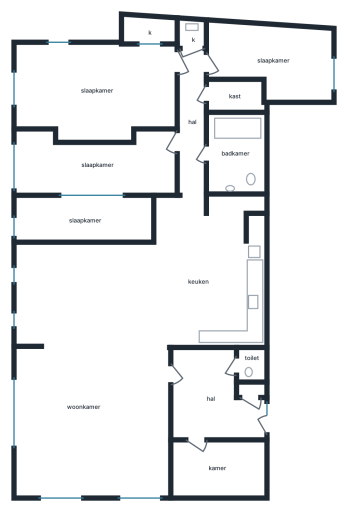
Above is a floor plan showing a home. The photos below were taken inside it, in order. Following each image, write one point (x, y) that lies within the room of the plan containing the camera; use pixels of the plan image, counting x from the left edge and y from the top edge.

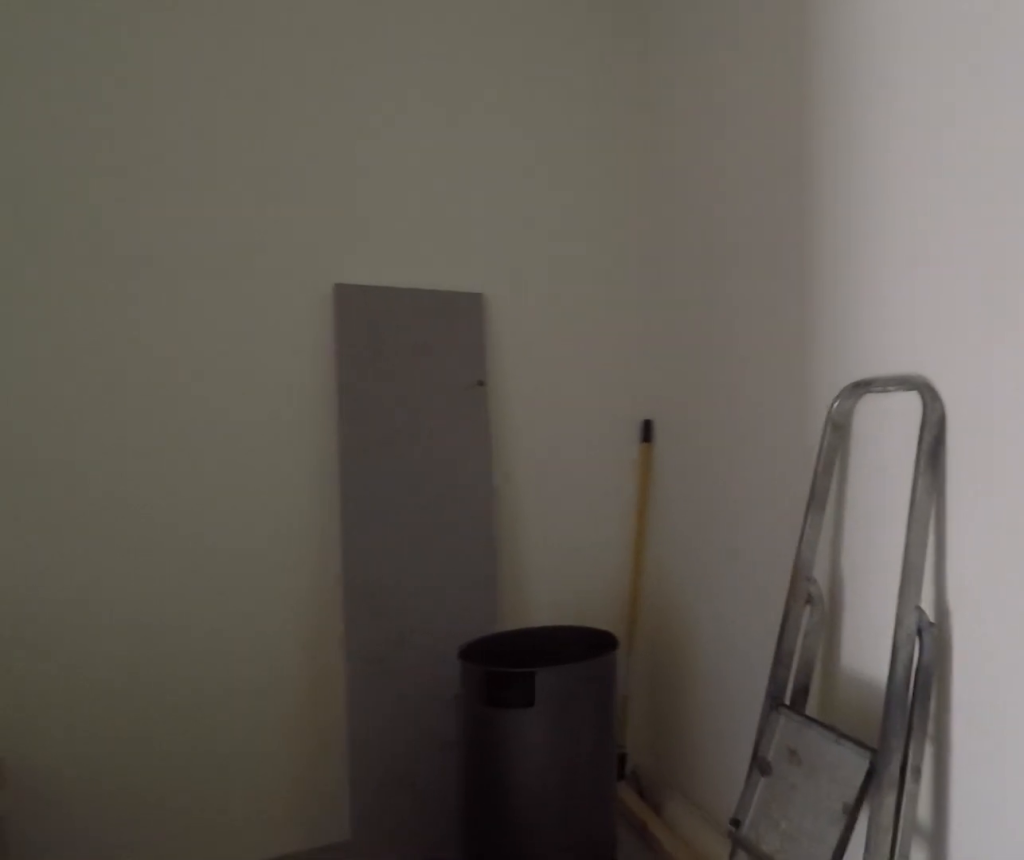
(217, 467)
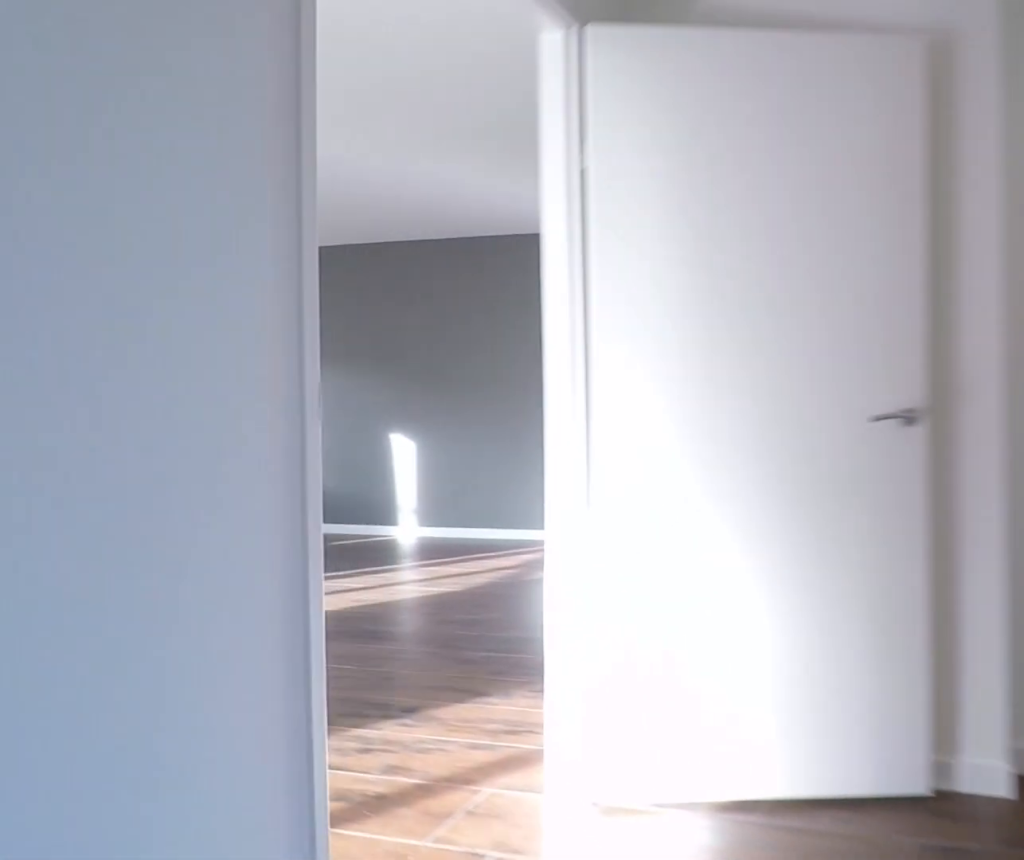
(210, 397)
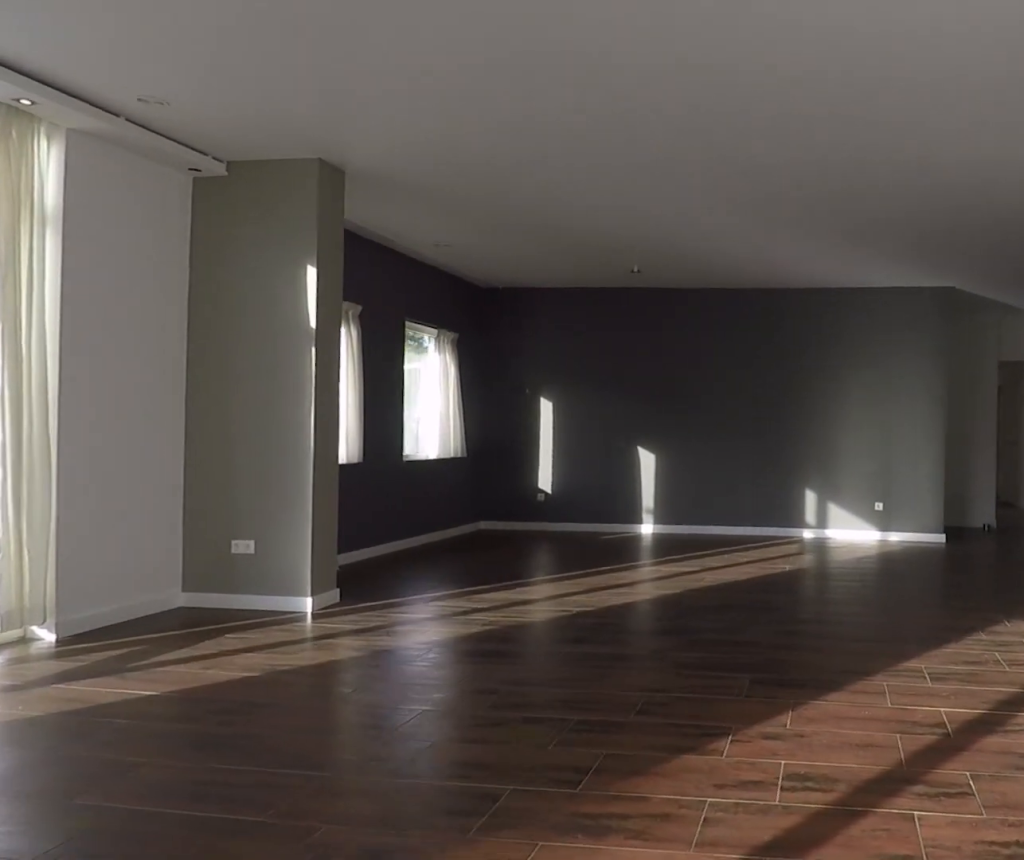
(91, 371)
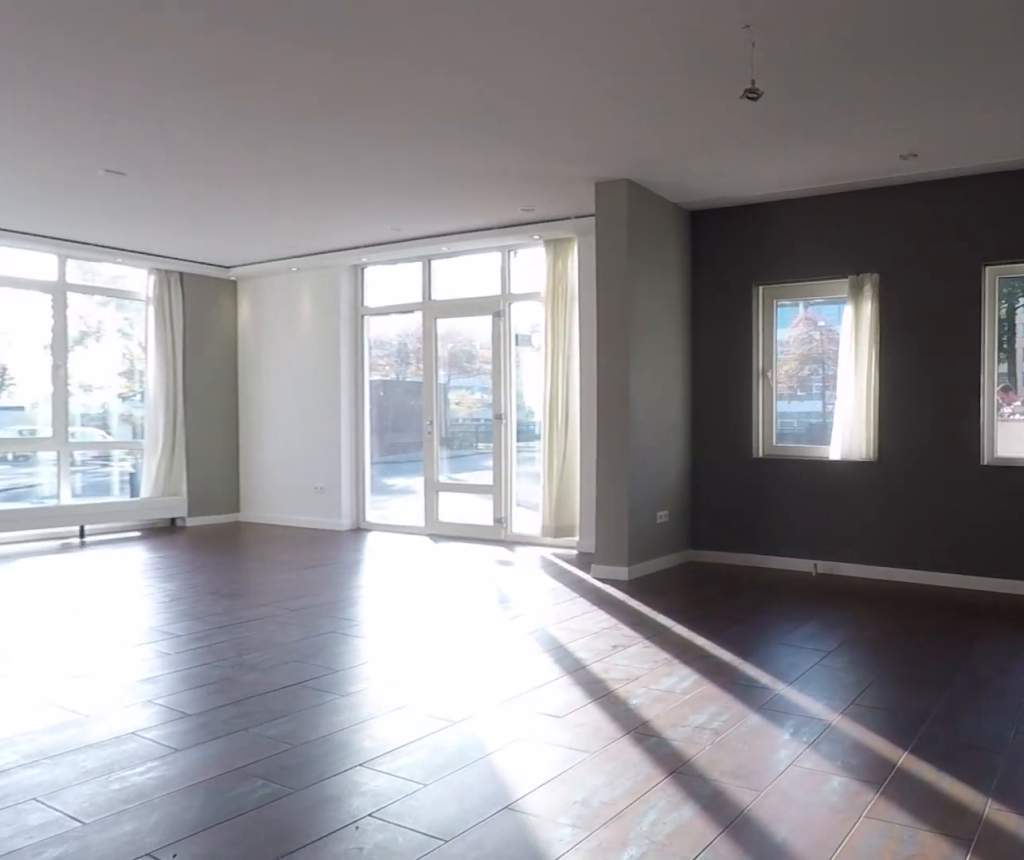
(91, 371)
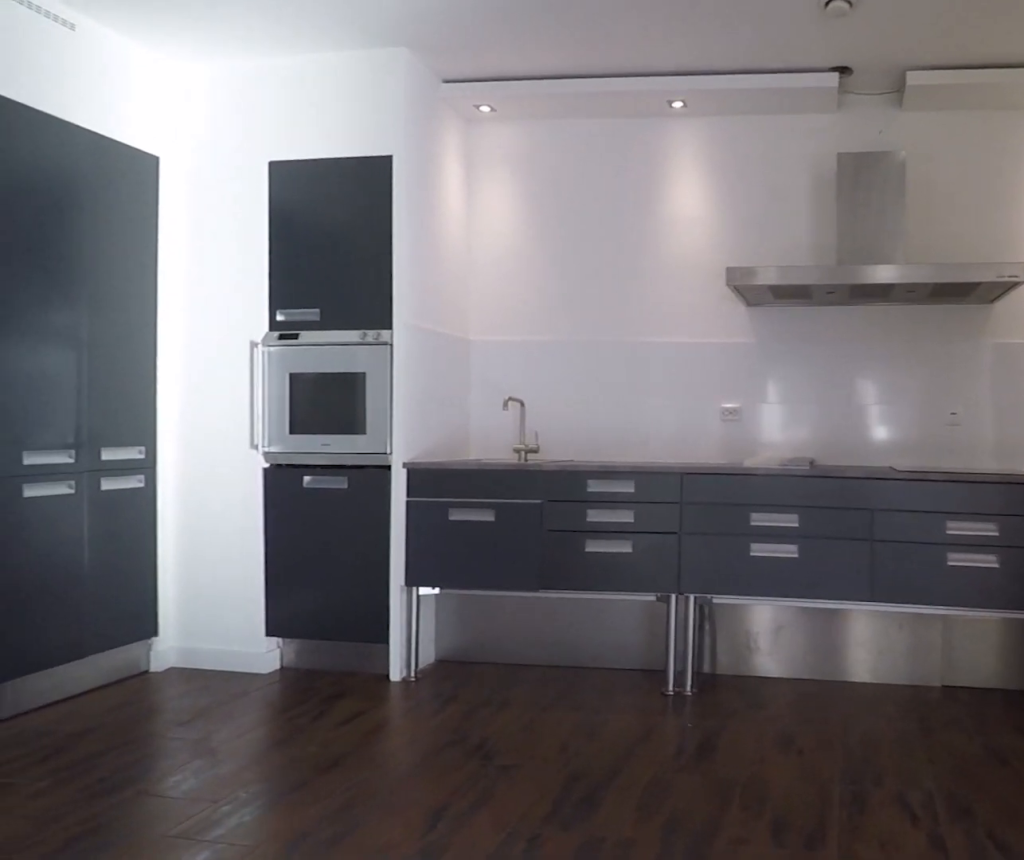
(210, 273)
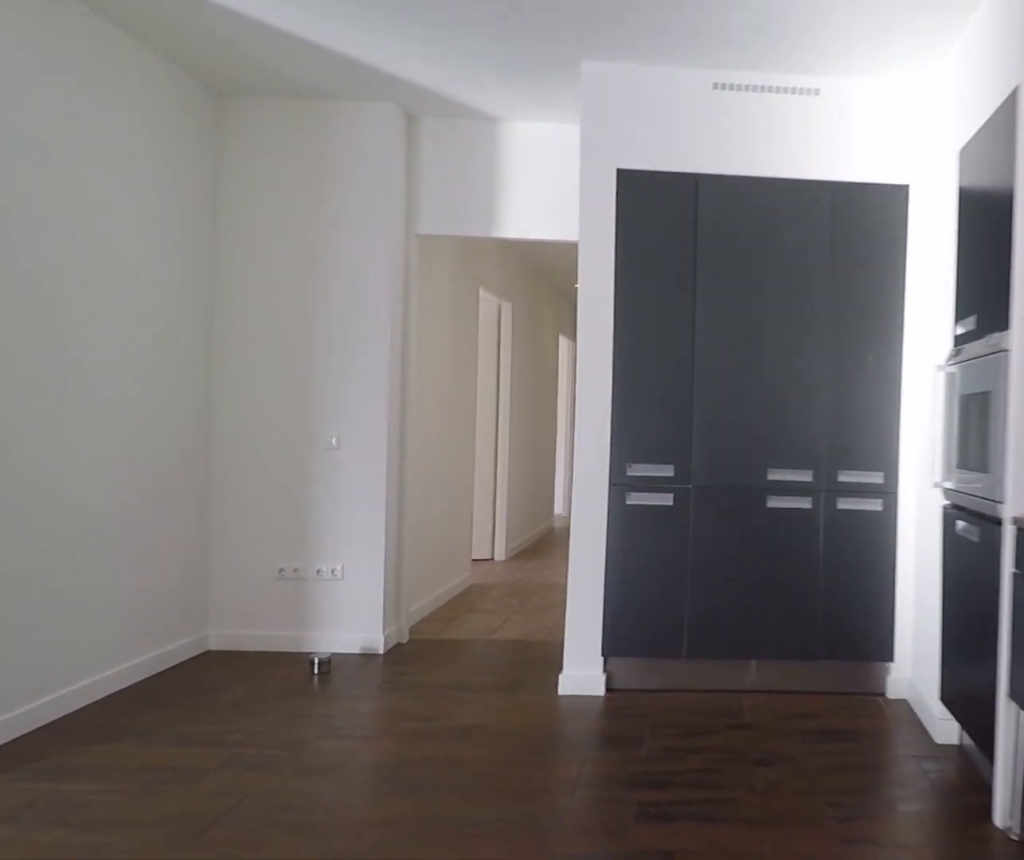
(210, 273)
